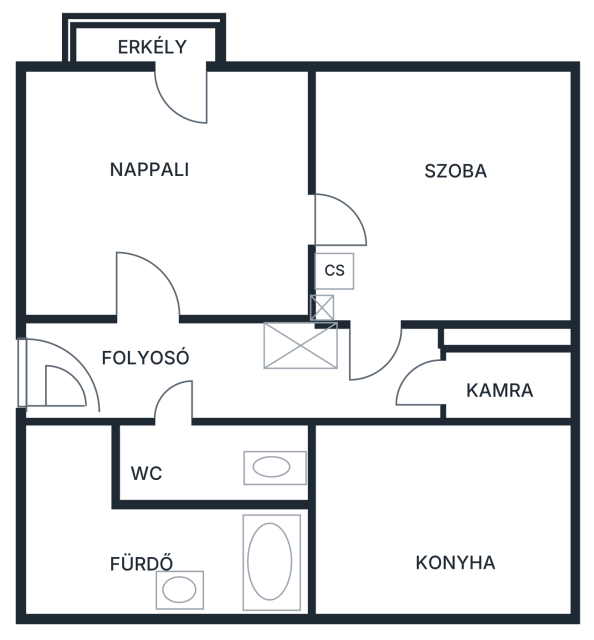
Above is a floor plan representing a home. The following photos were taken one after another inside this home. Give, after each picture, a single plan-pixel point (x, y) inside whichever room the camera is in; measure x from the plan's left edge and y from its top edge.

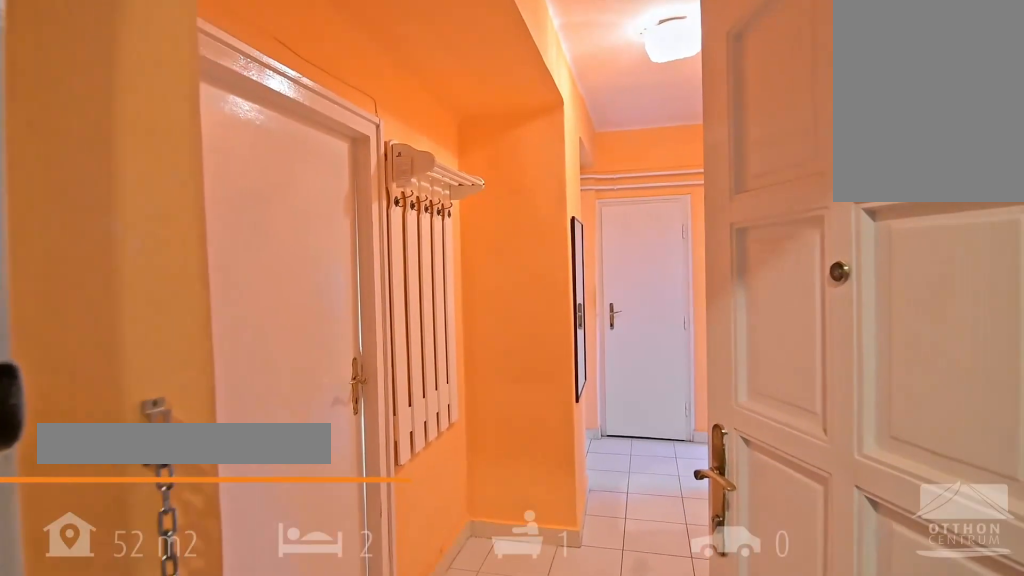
(62, 371)
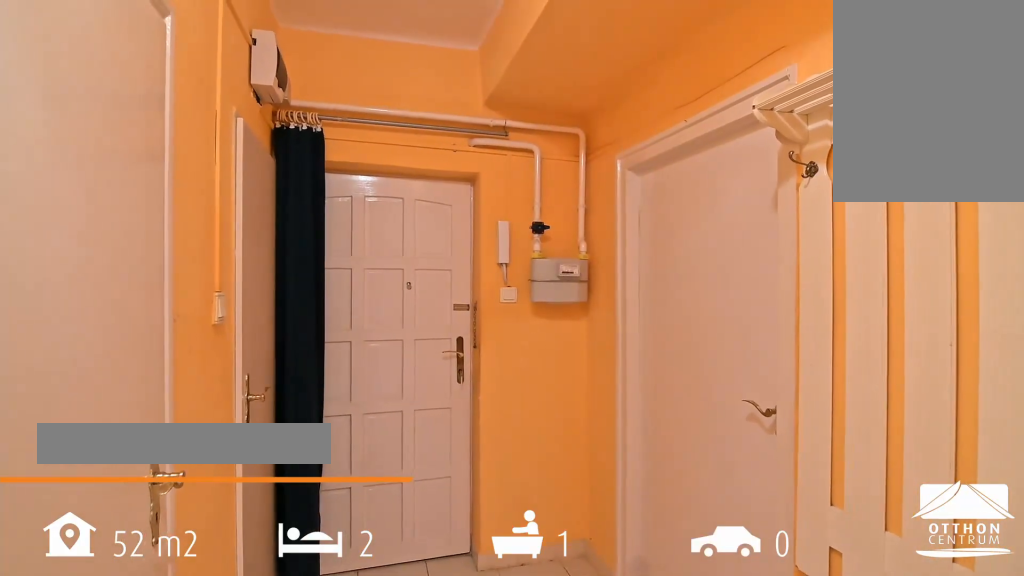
(62, 371)
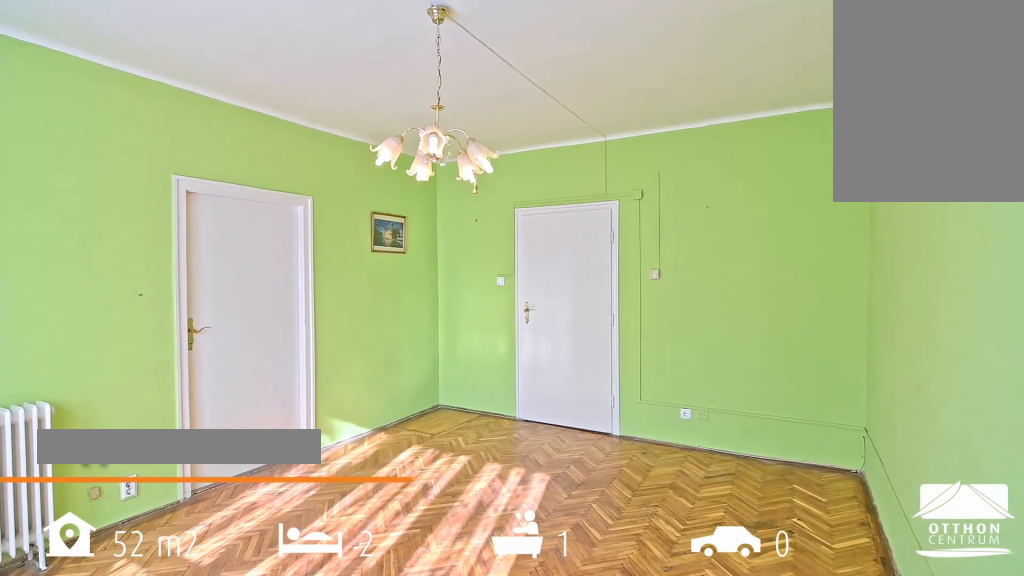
(182, 207)
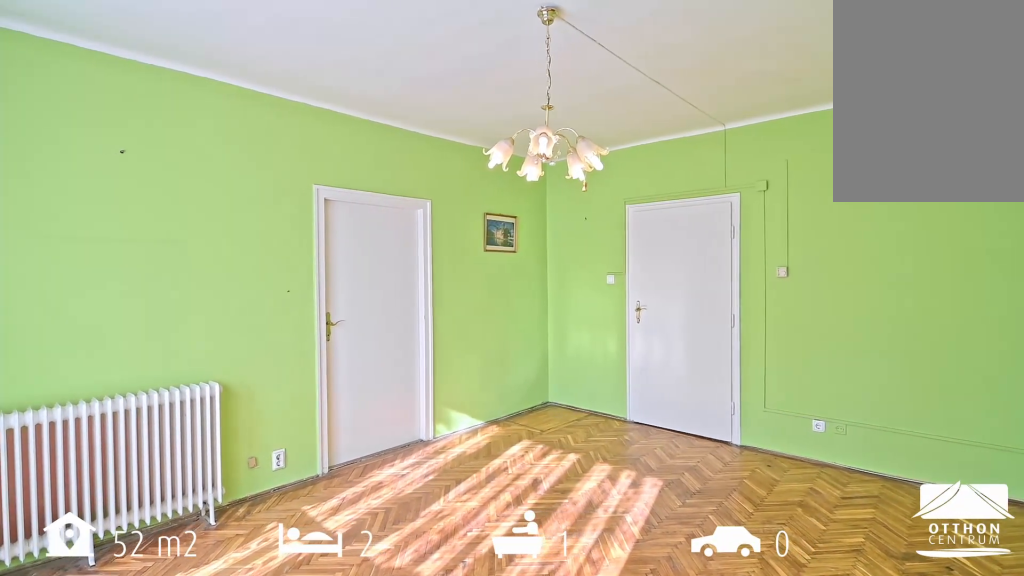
(182, 207)
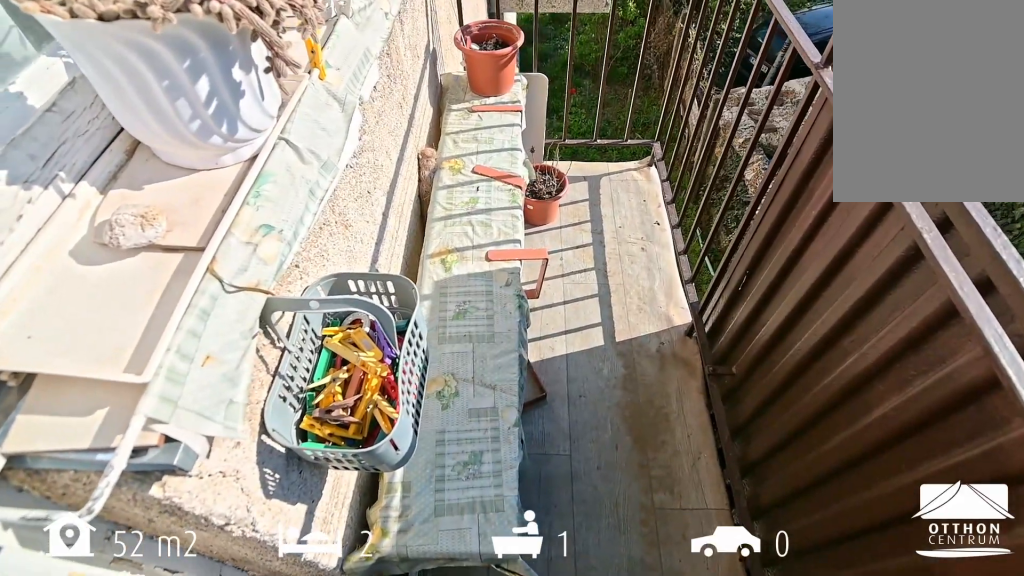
(157, 43)
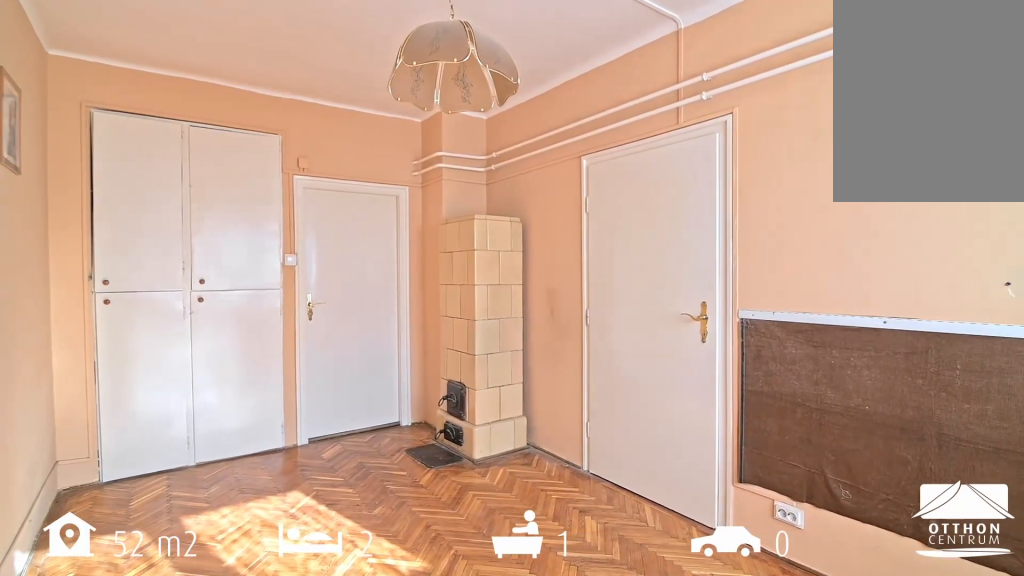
(460, 214)
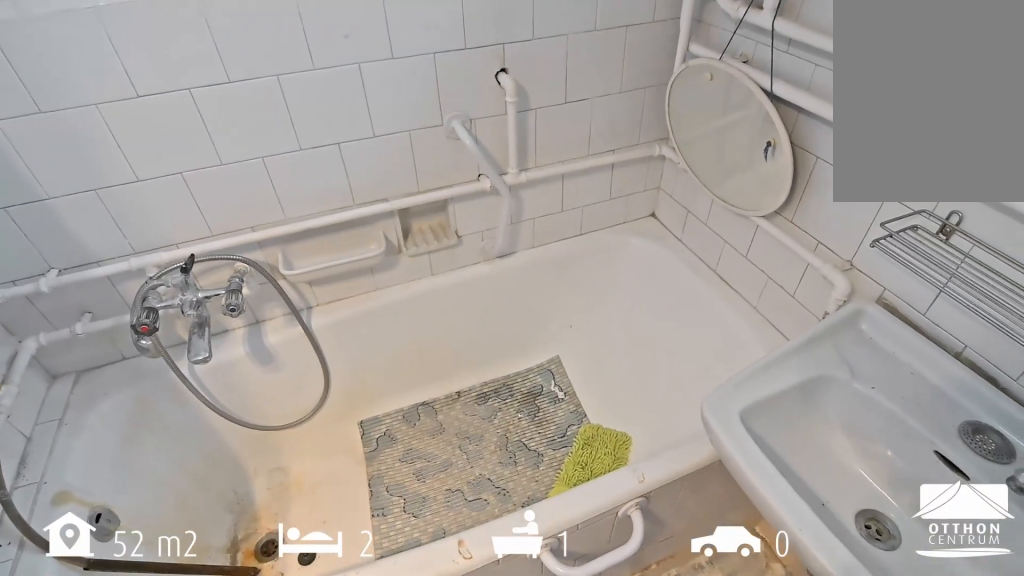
(81, 555)
